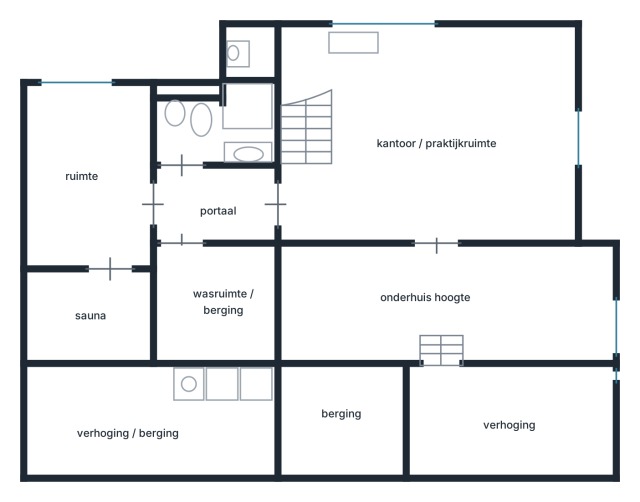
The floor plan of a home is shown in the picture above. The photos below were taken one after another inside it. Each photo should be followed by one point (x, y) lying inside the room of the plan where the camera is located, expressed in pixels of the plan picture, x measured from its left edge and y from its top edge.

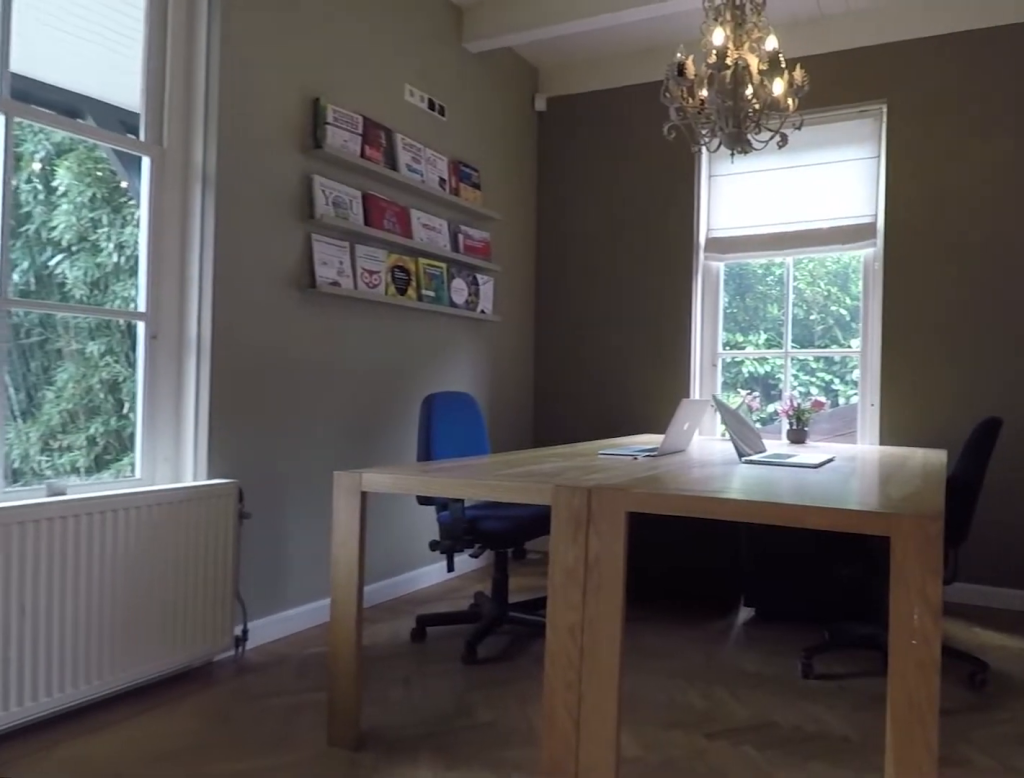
(410, 157)
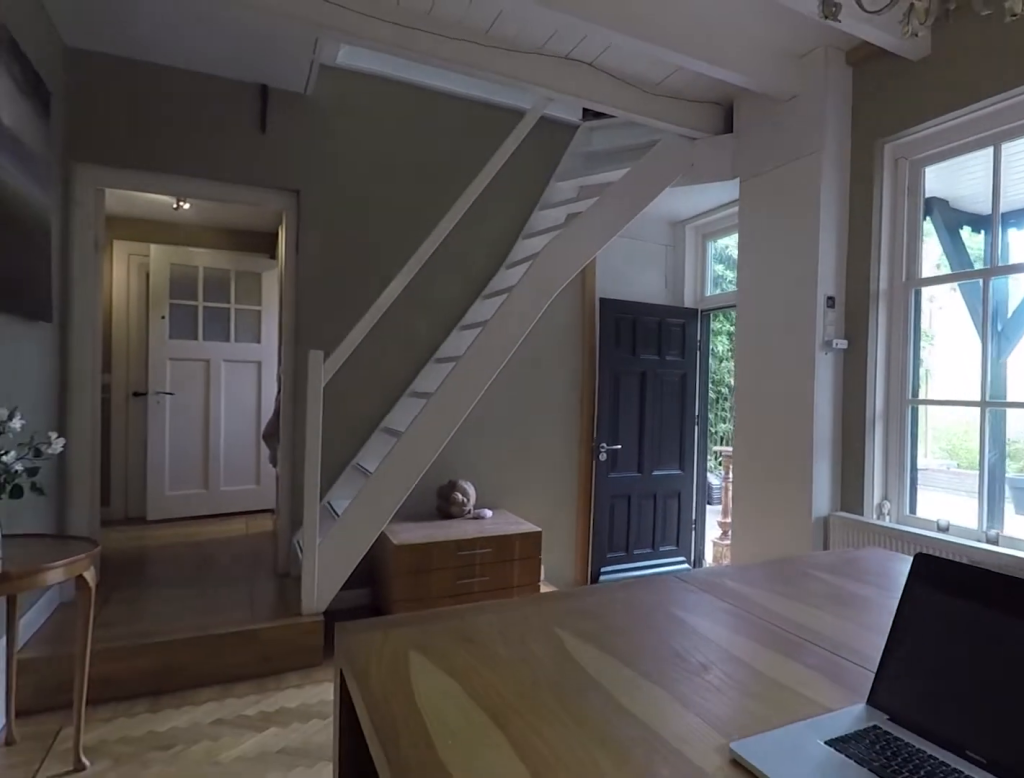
(410, 157)
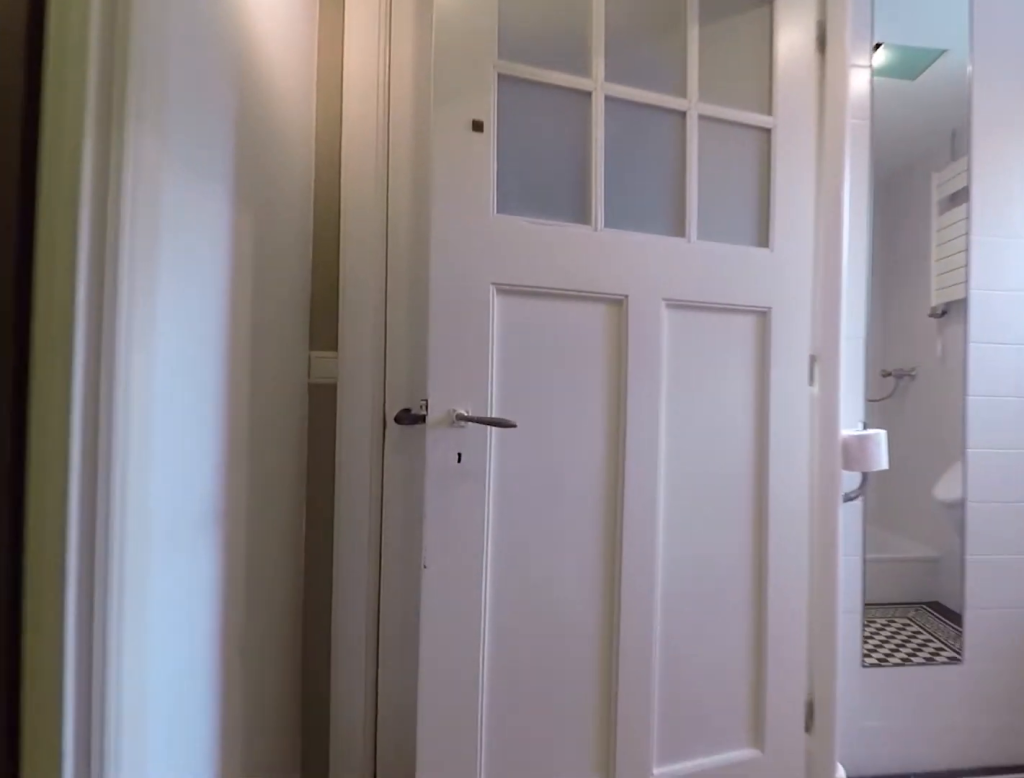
(215, 205)
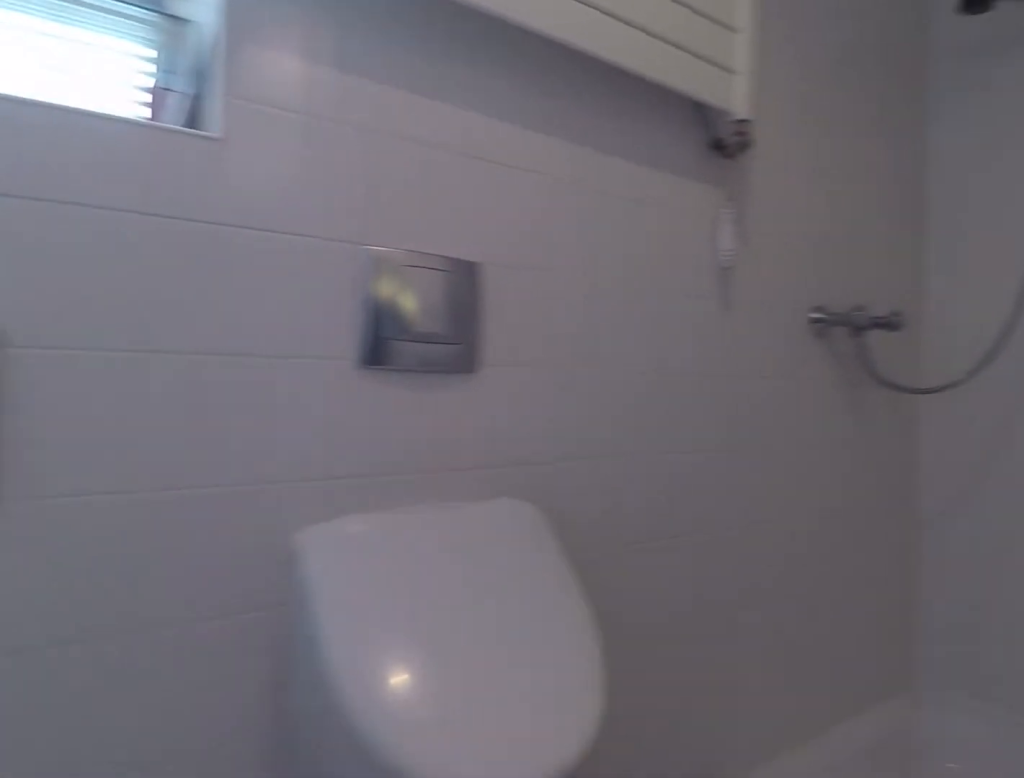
(219, 128)
